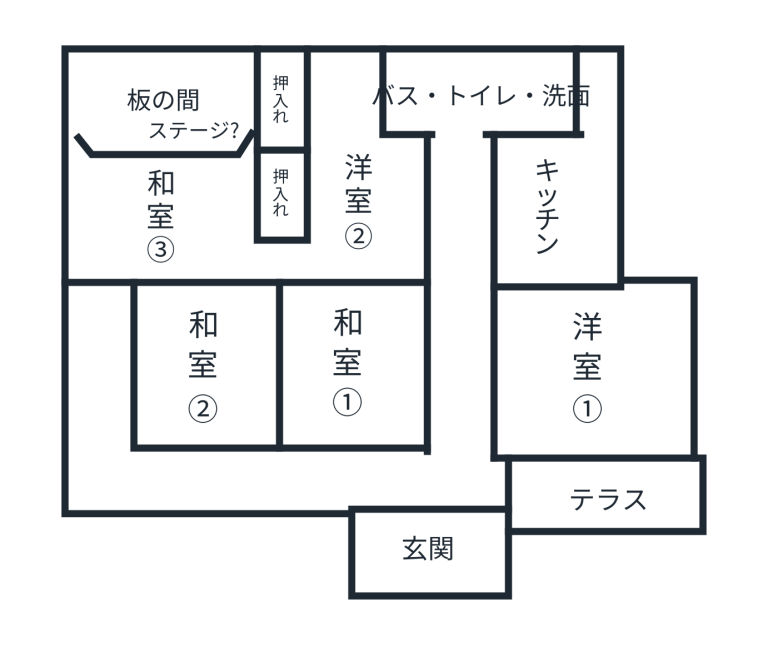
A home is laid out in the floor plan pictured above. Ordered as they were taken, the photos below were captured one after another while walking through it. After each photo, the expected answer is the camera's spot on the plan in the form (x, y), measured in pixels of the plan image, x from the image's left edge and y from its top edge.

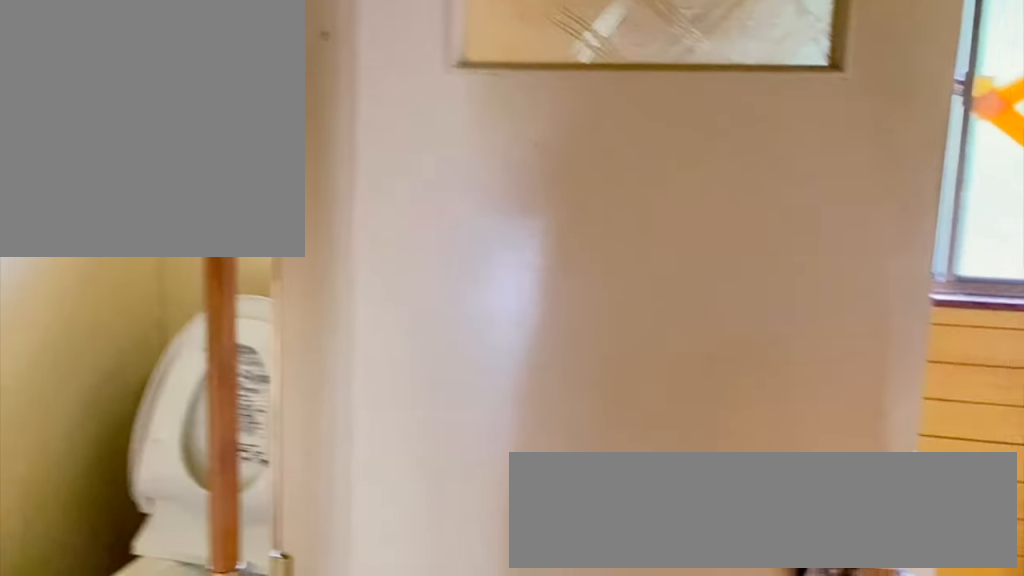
(460, 120)
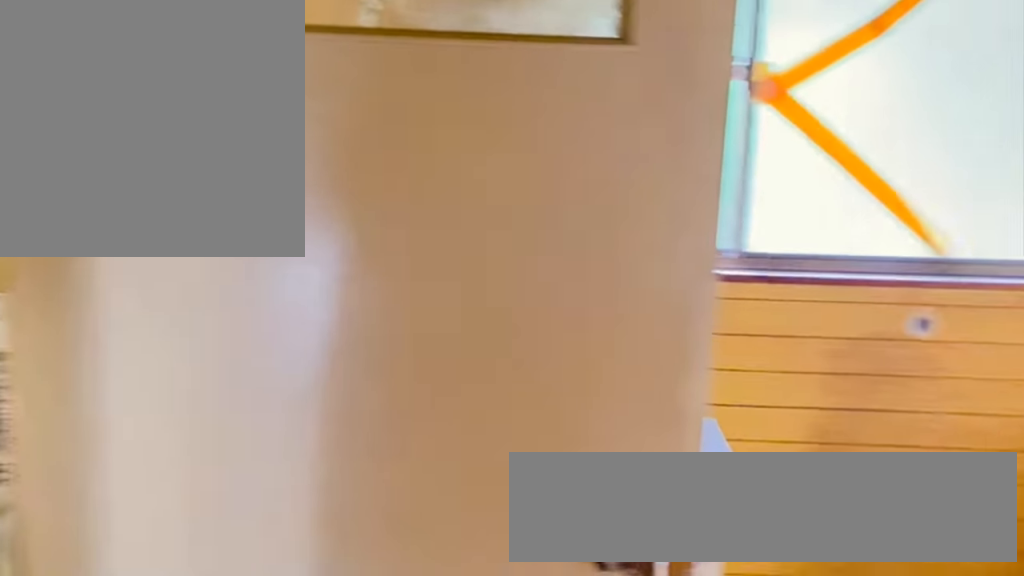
(459, 114)
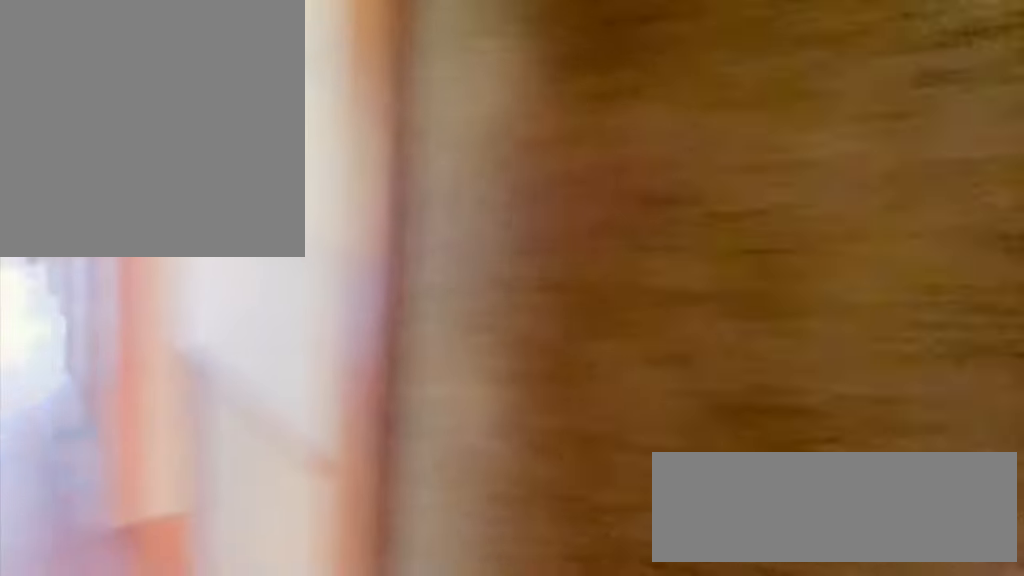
(469, 111)
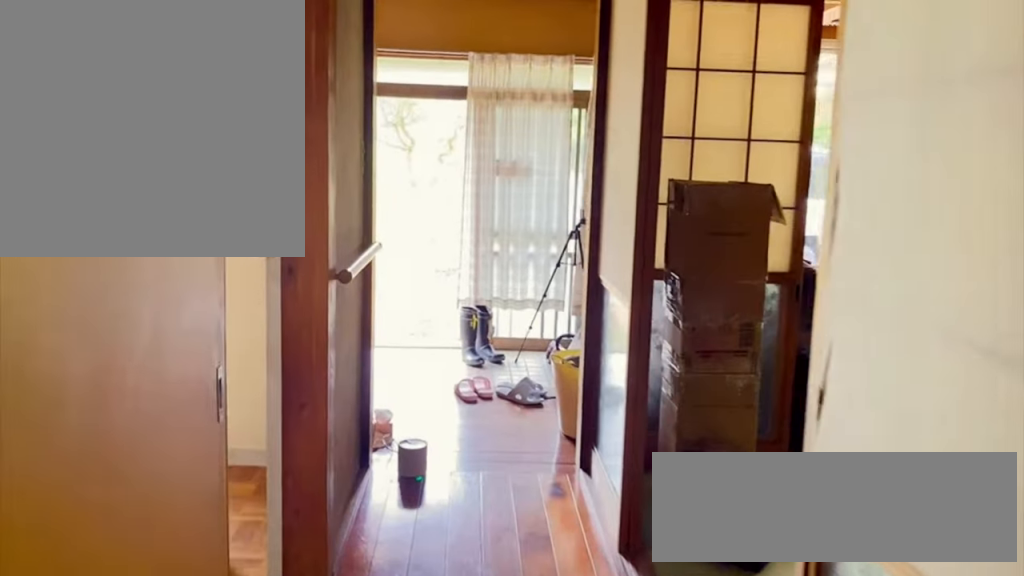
(478, 326)
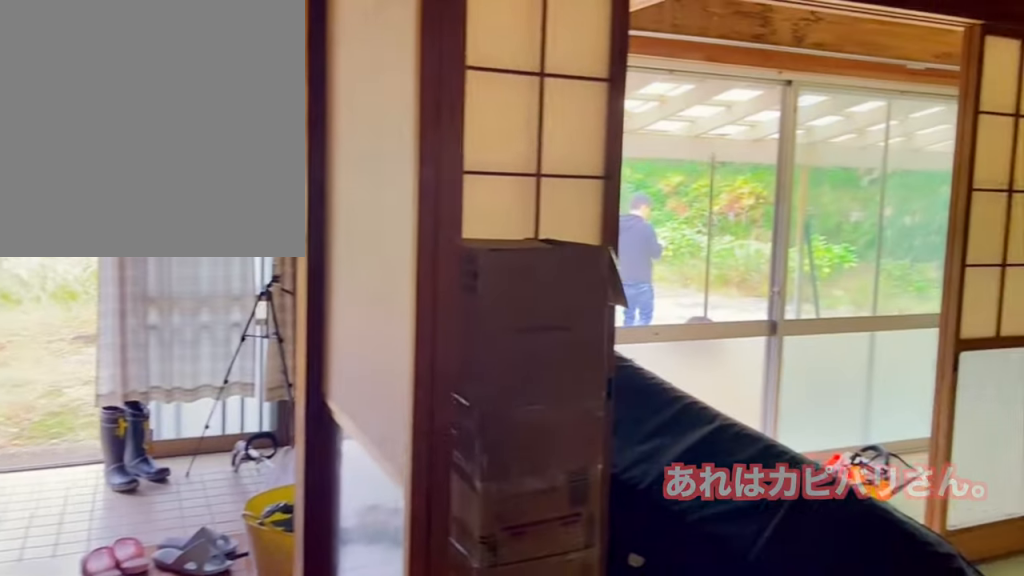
(476, 402)
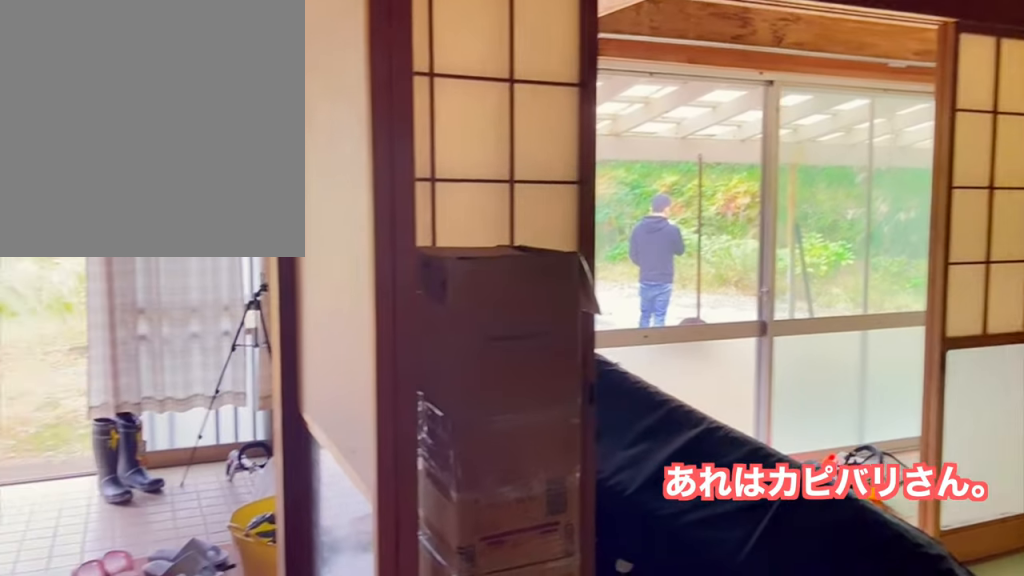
(470, 441)
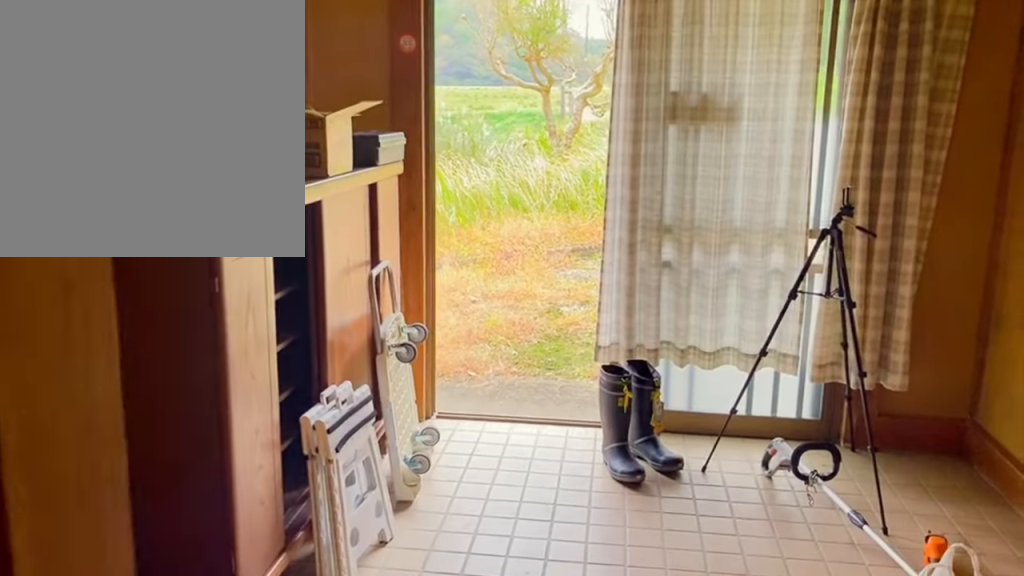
(454, 535)
